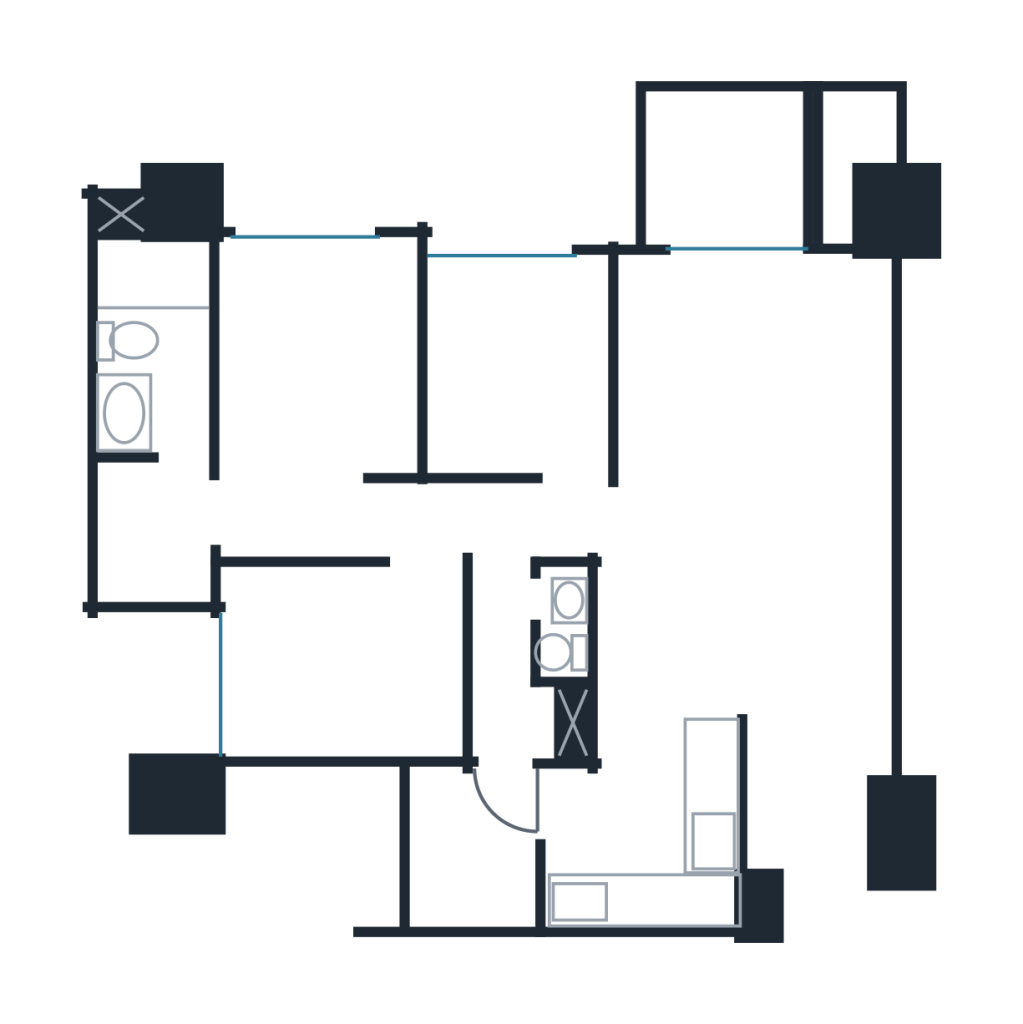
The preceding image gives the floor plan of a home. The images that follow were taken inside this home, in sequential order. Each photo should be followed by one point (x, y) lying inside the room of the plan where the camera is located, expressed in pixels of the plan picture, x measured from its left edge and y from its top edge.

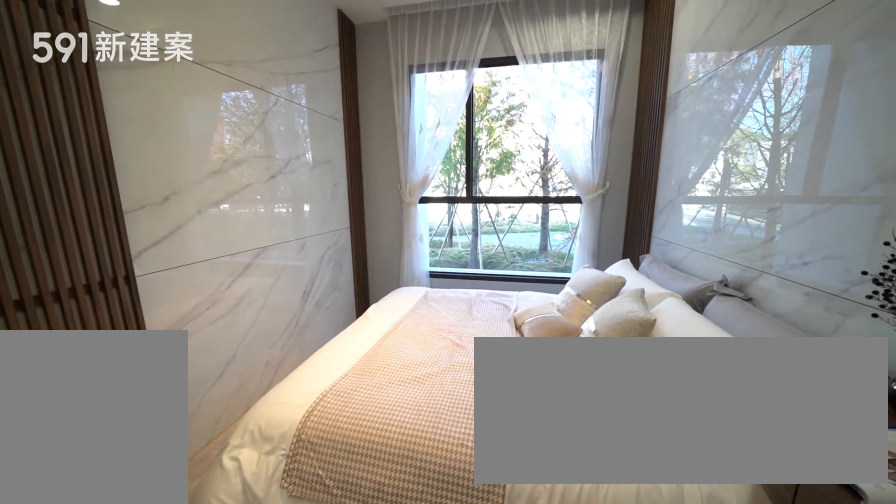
(324, 387)
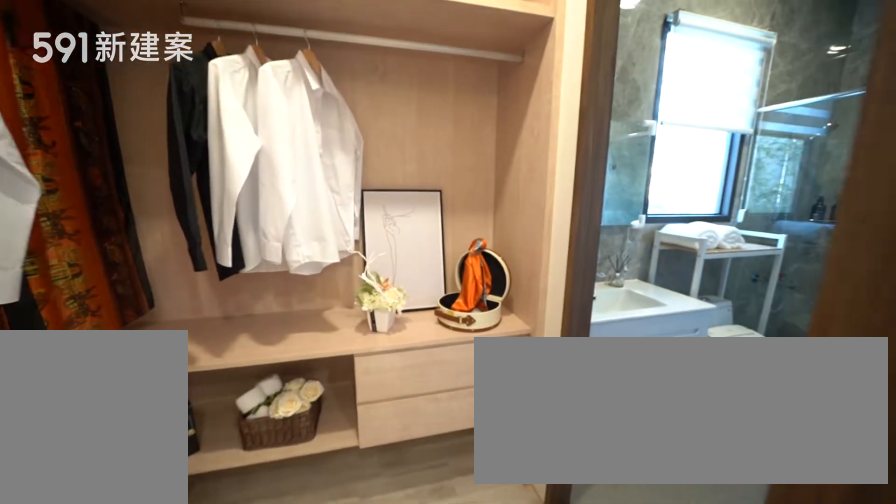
(166, 532)
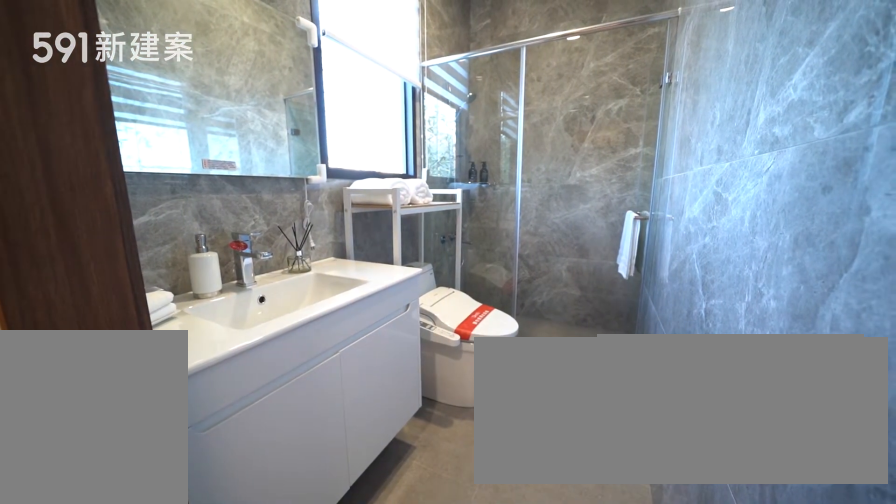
(147, 333)
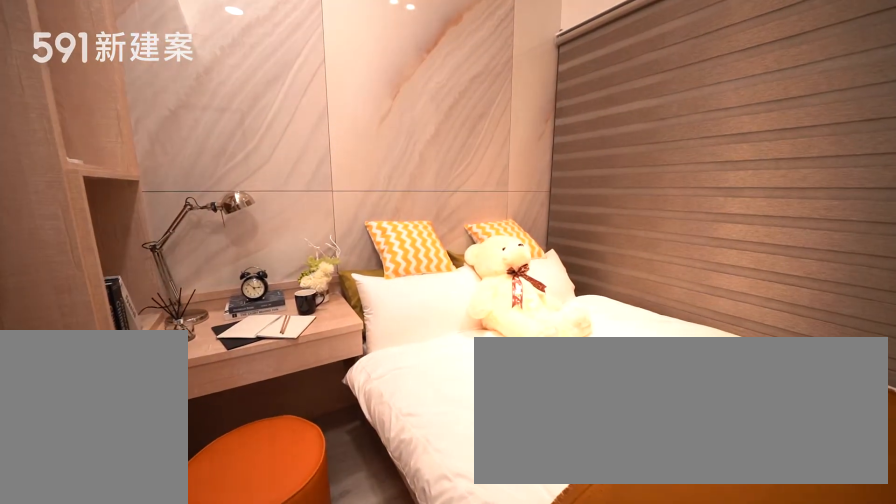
(334, 662)
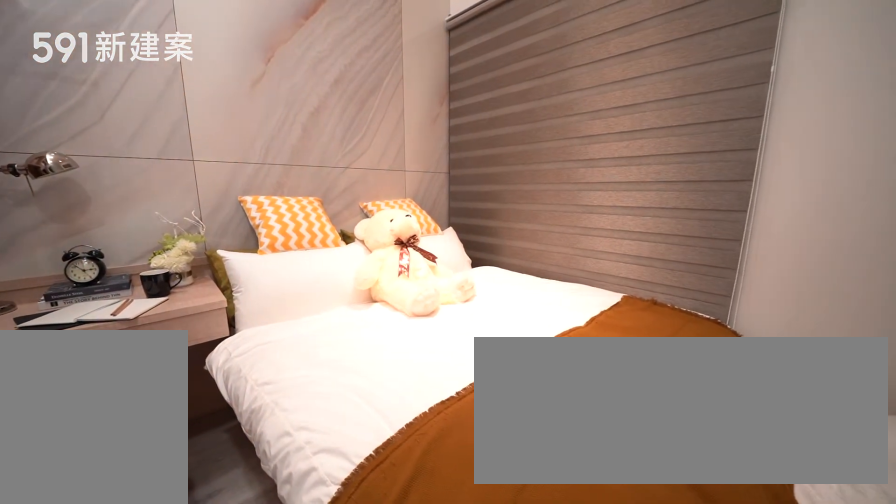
(334, 662)
